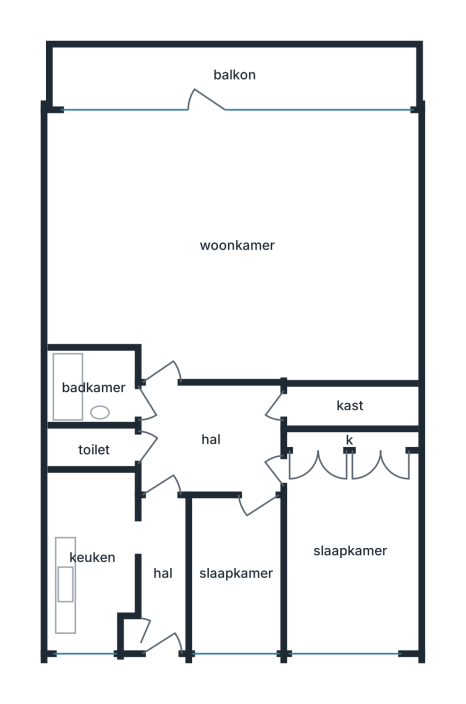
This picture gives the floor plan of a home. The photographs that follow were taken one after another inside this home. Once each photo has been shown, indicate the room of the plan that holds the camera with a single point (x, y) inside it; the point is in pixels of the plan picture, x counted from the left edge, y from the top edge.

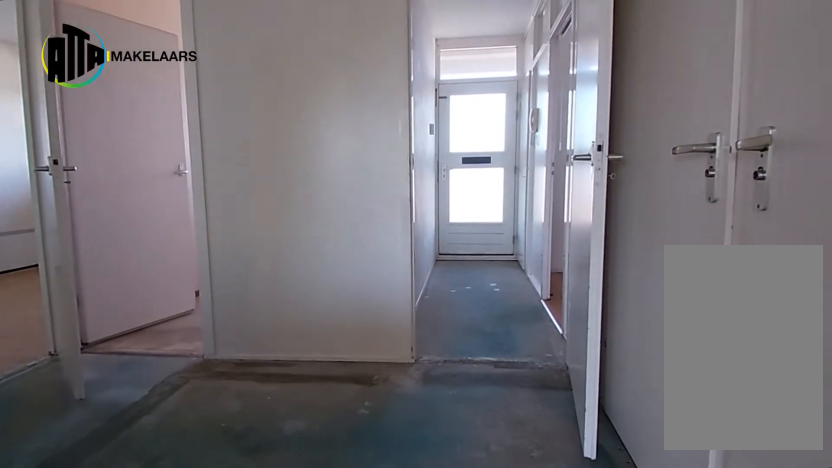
(211, 438)
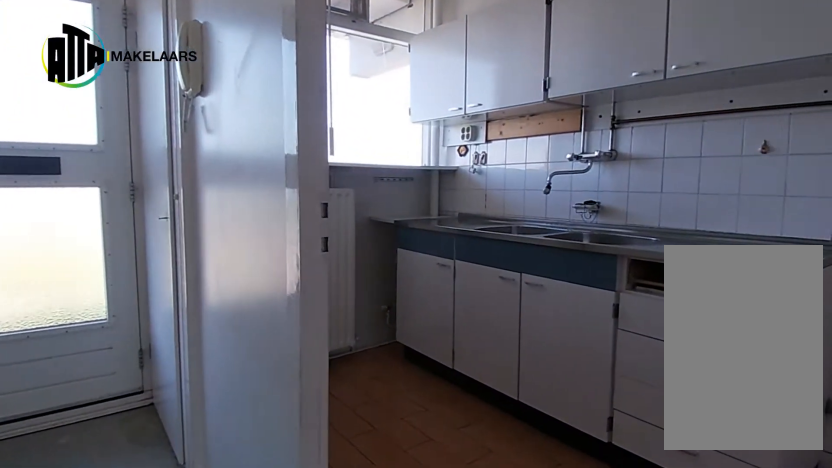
(163, 571)
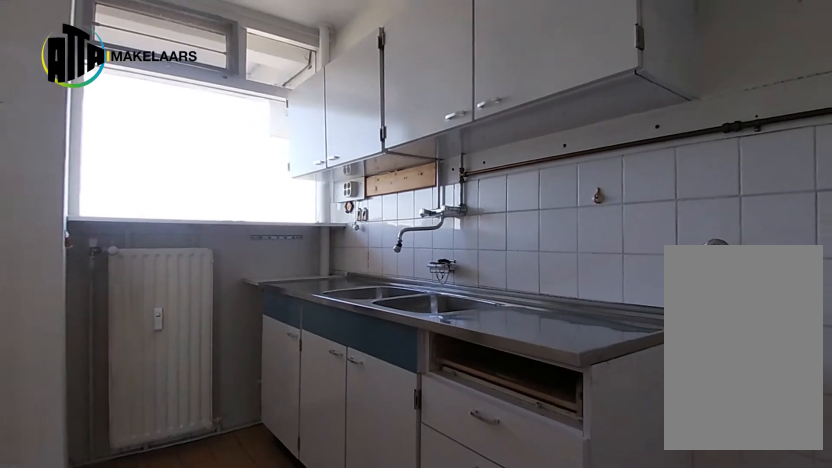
(92, 557)
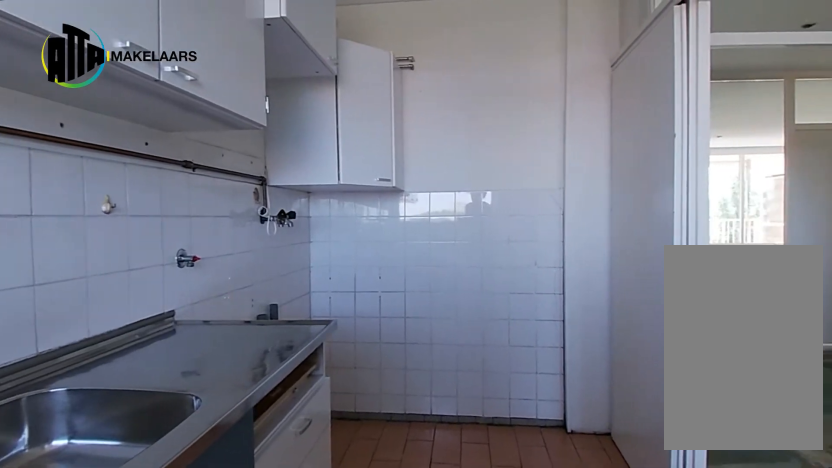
(92, 557)
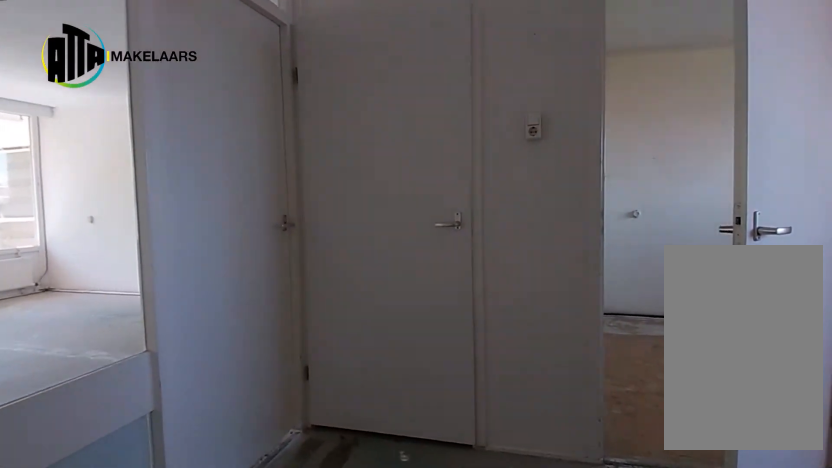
(211, 438)
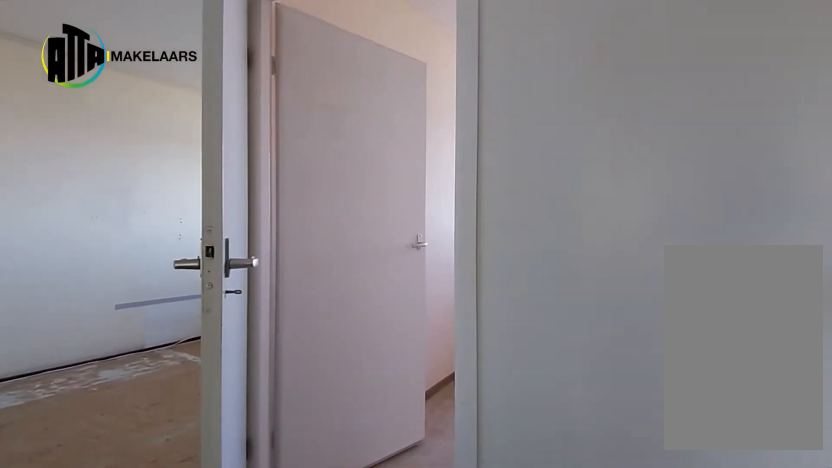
(211, 438)
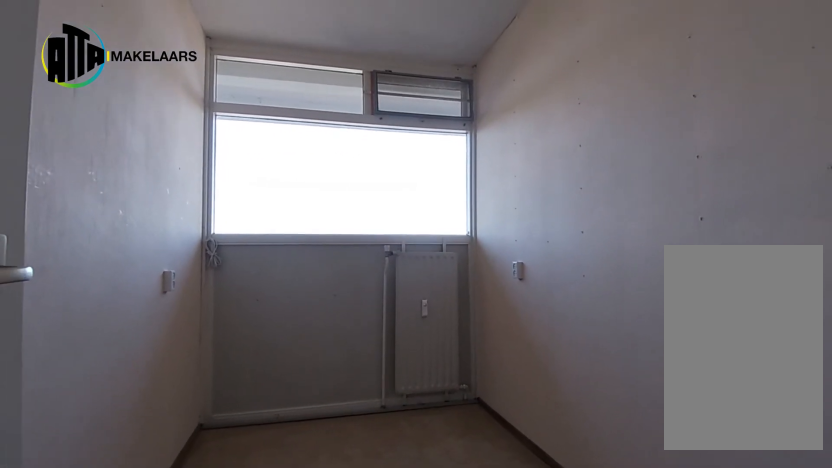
(235, 573)
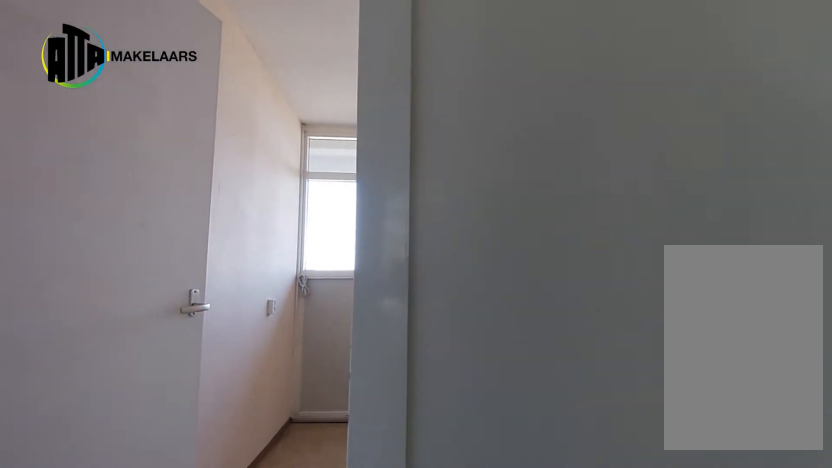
(211, 438)
